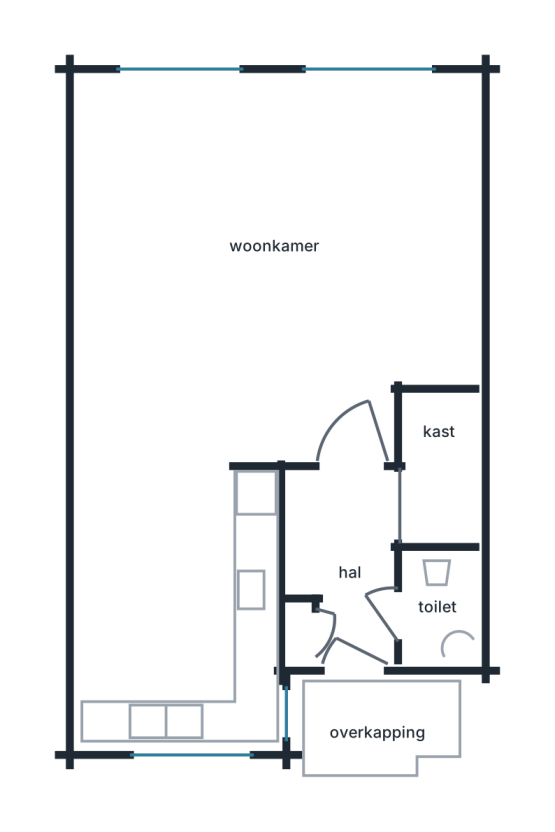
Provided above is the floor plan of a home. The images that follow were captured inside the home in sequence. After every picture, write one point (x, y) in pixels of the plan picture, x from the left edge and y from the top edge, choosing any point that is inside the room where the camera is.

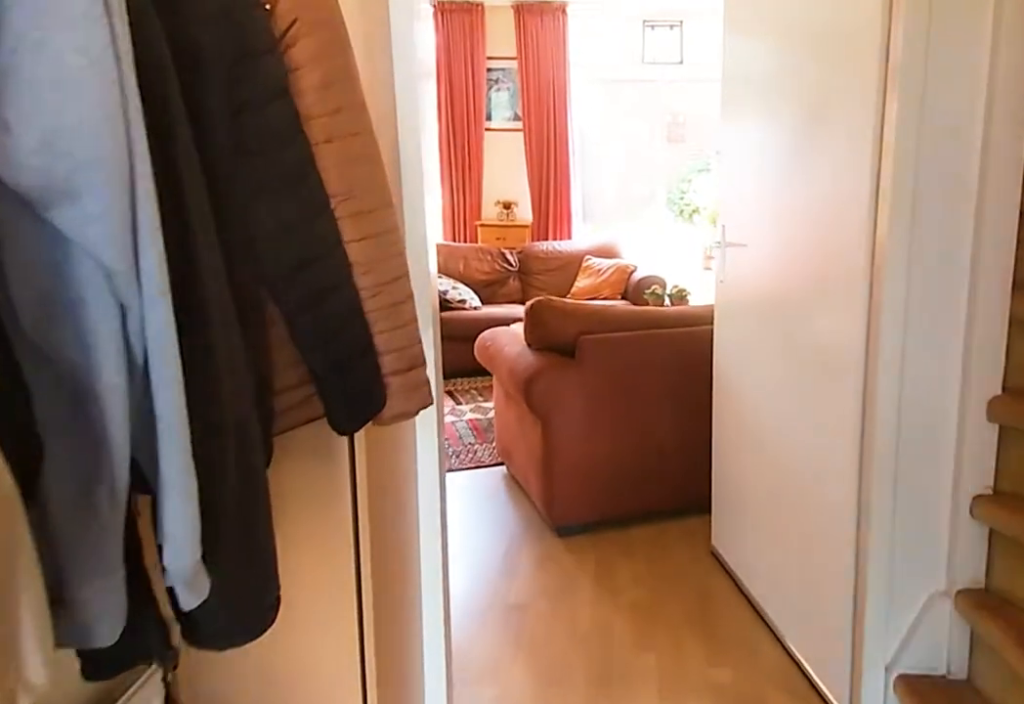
(345, 554)
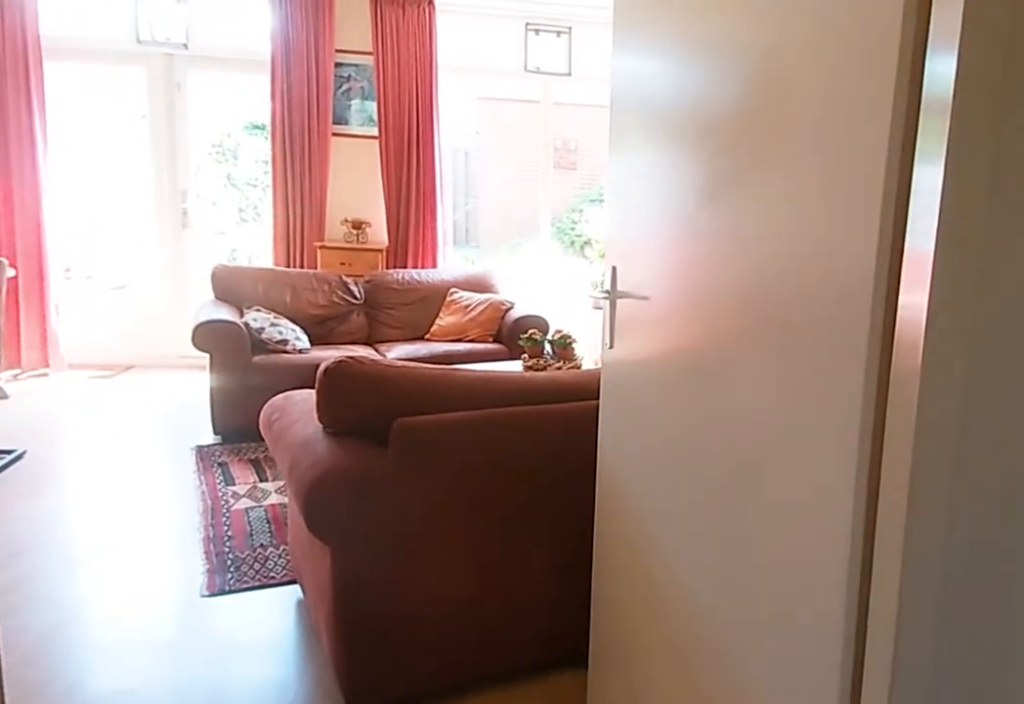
(345, 554)
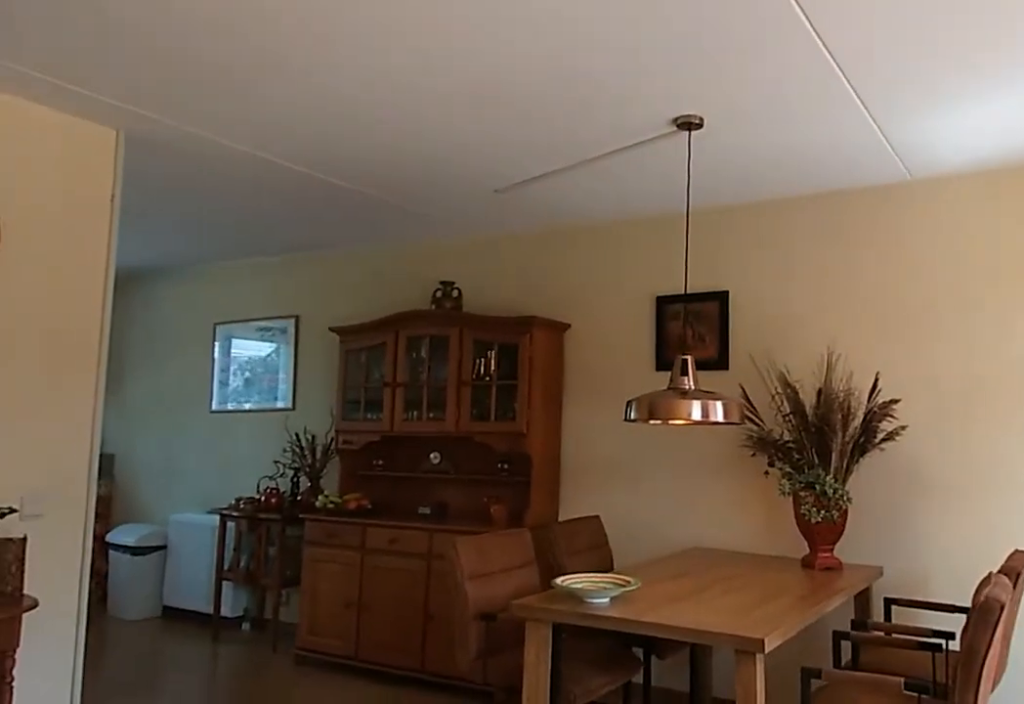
(338, 278)
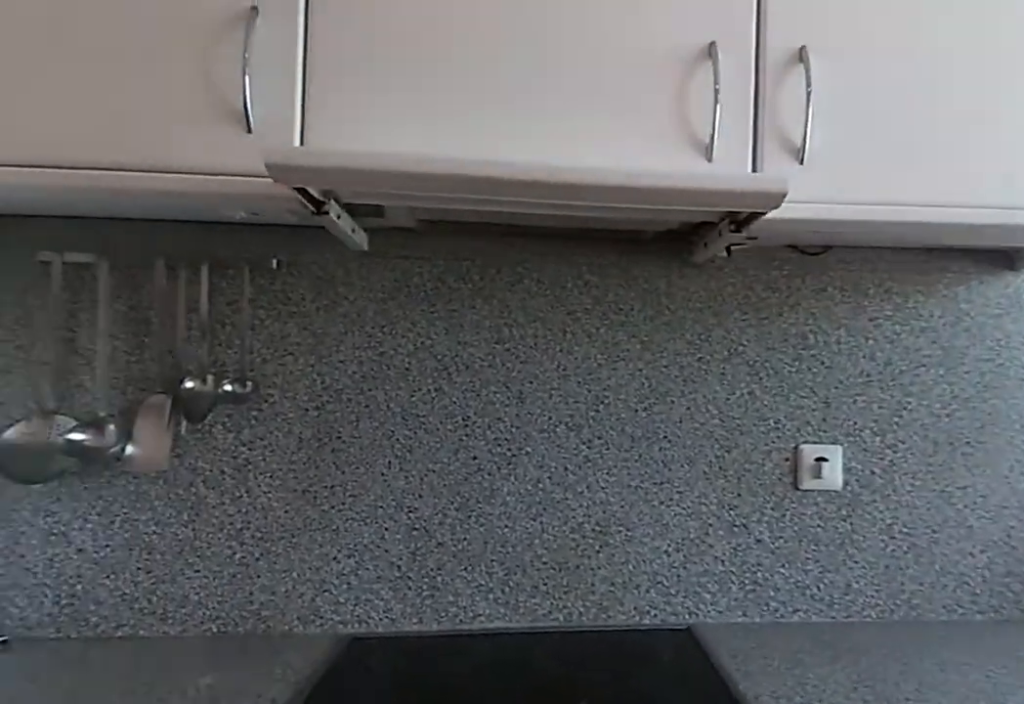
(179, 602)
